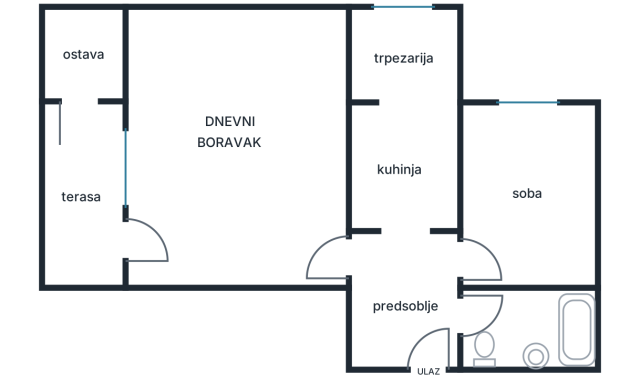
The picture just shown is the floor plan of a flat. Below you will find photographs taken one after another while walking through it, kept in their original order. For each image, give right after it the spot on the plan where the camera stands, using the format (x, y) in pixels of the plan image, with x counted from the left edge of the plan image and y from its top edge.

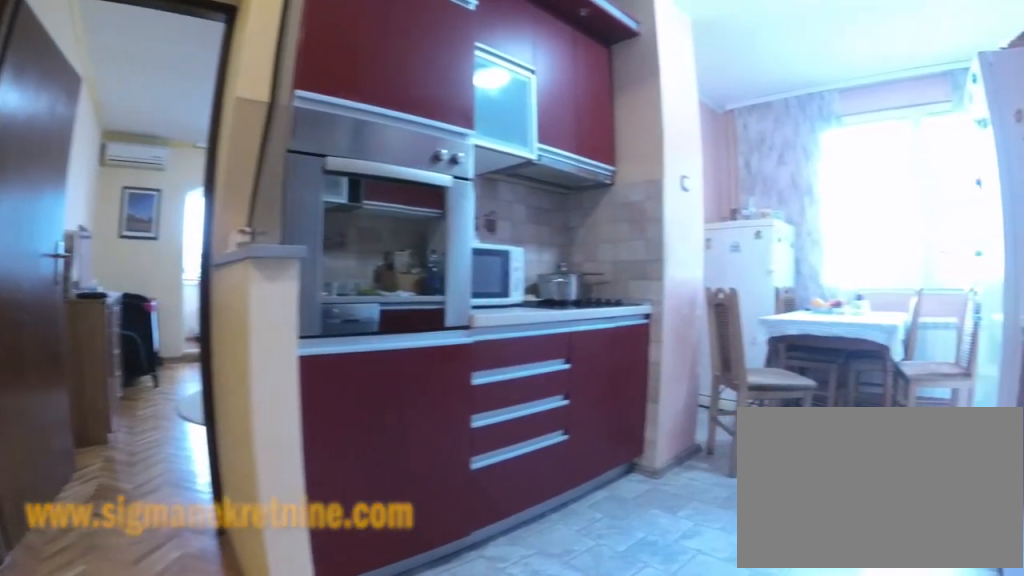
(424, 262)
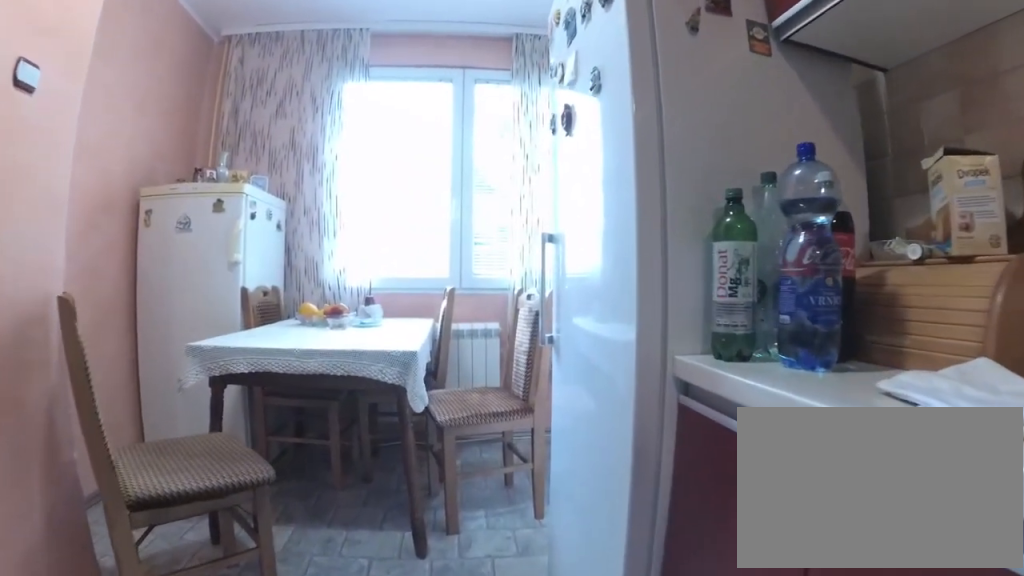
(415, 188)
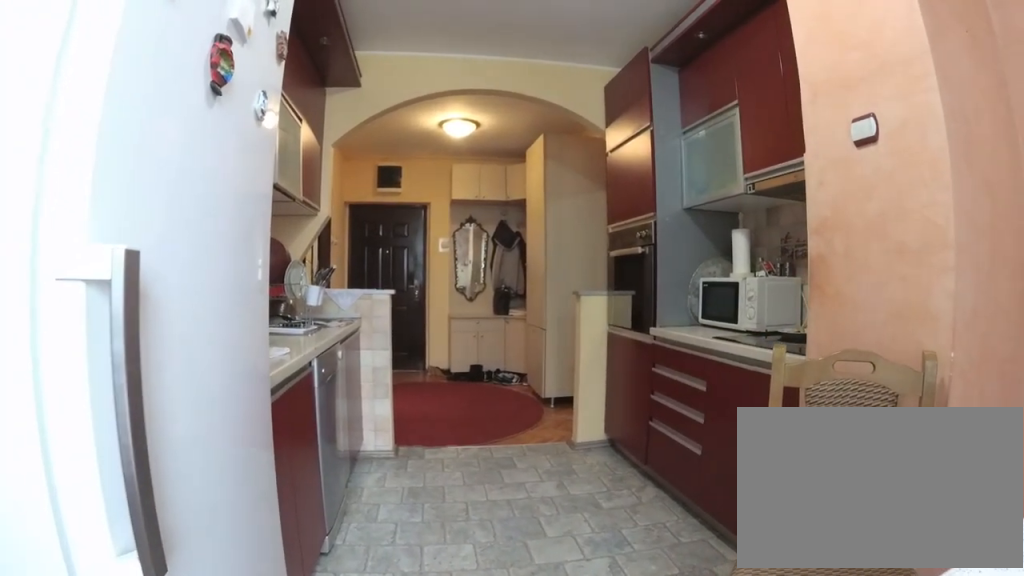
(403, 42)
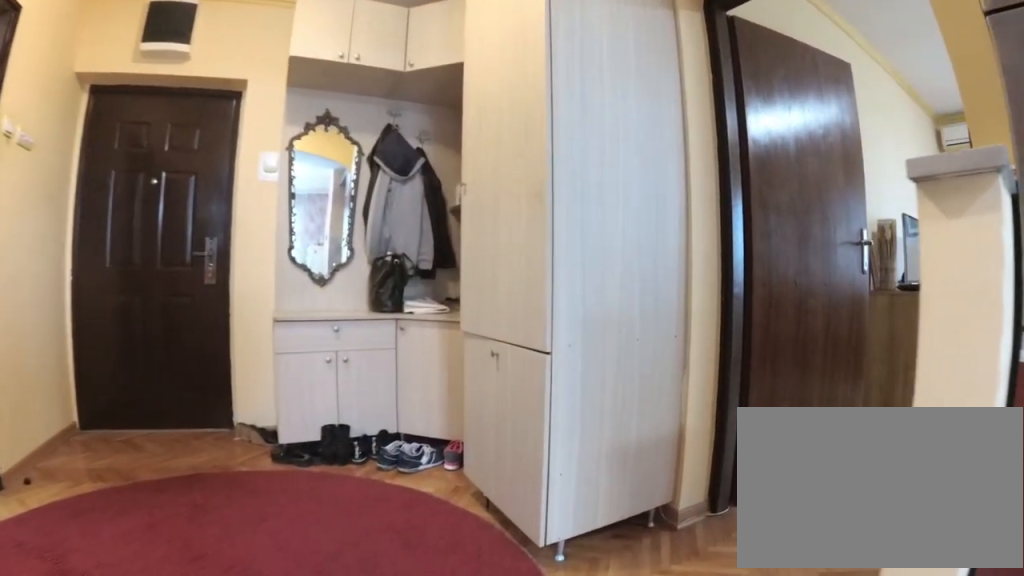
(404, 212)
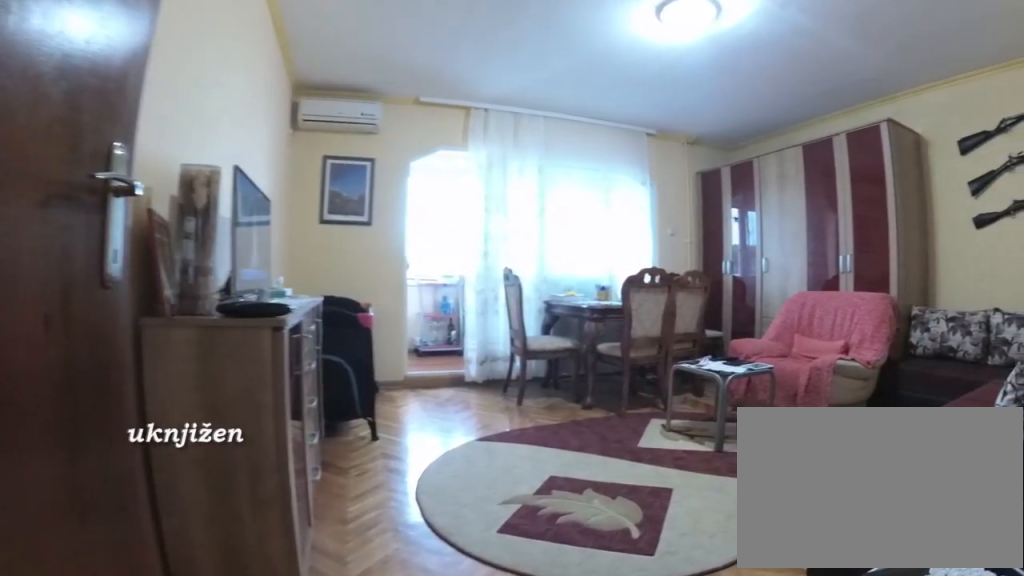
(369, 252)
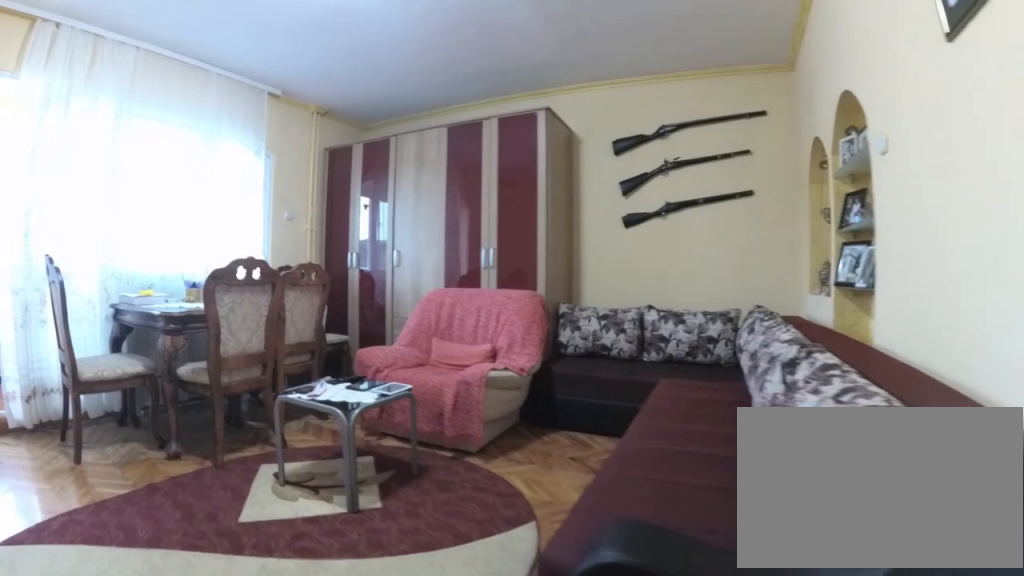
(328, 238)
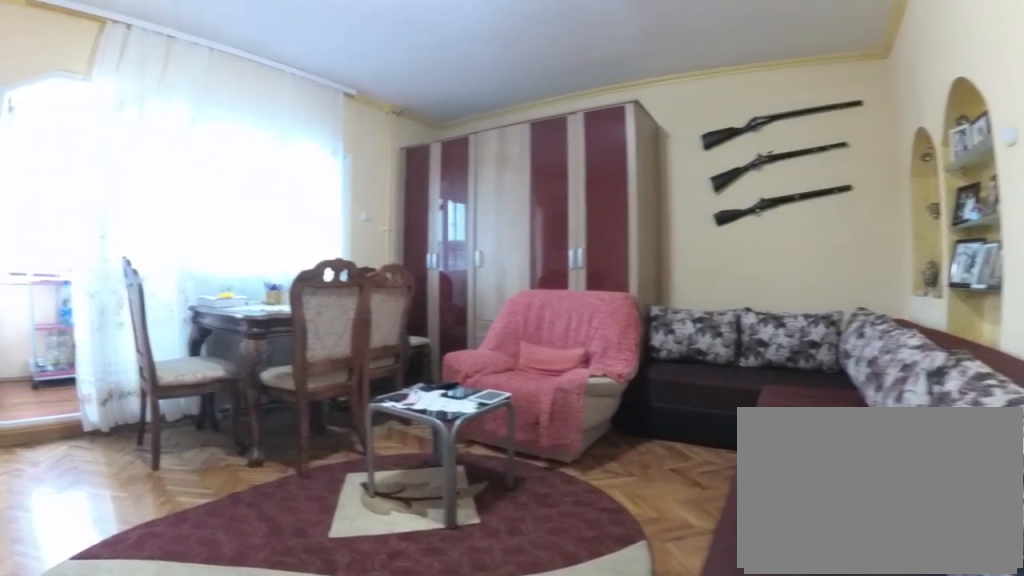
(323, 235)
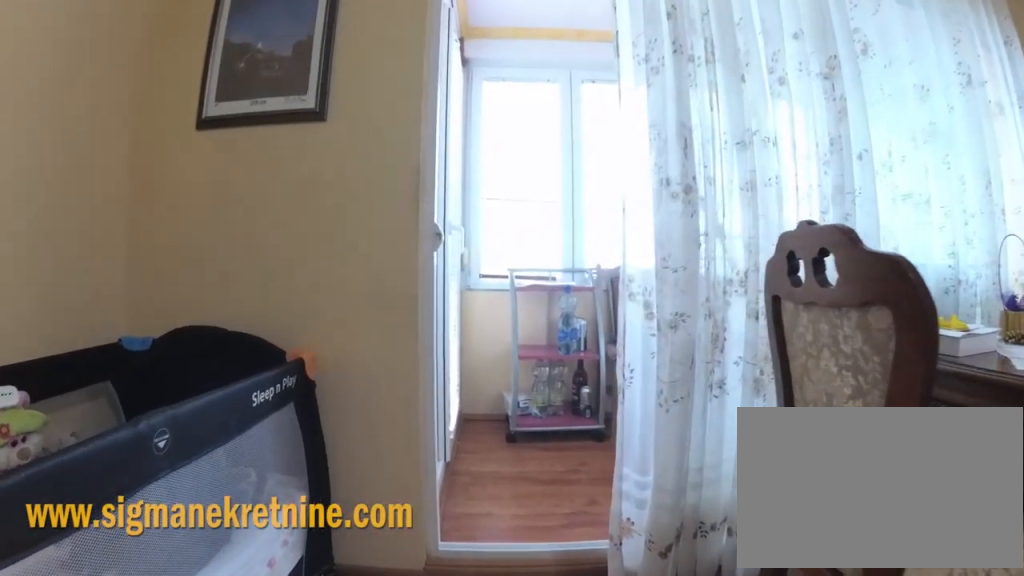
(224, 235)
